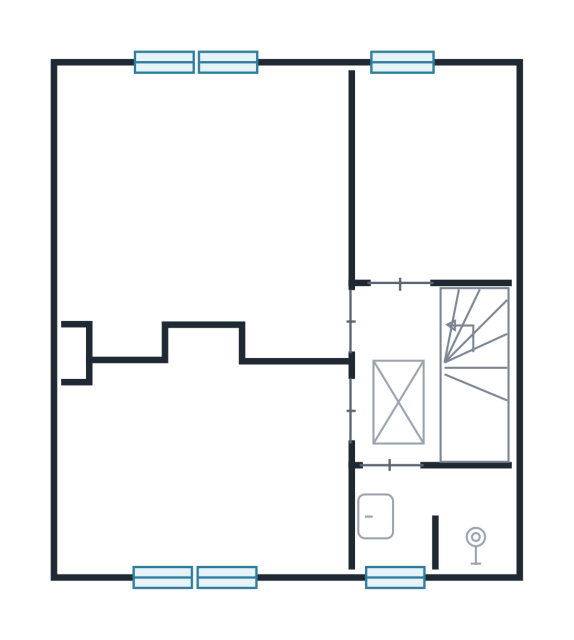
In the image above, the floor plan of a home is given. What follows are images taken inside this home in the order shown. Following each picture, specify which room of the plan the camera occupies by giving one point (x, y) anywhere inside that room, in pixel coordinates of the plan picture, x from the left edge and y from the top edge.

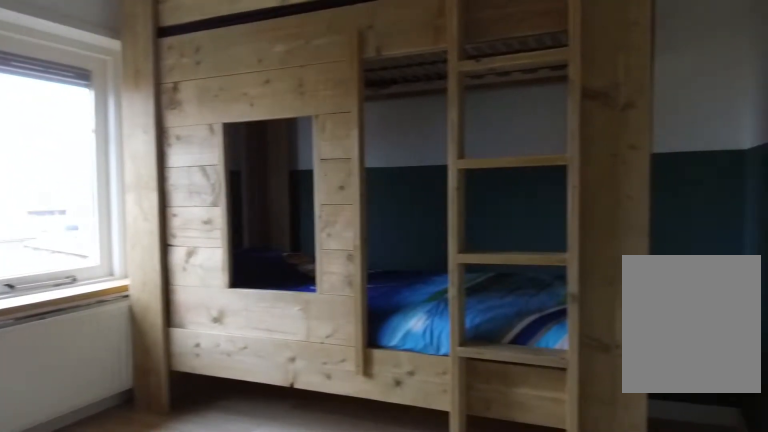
(208, 463)
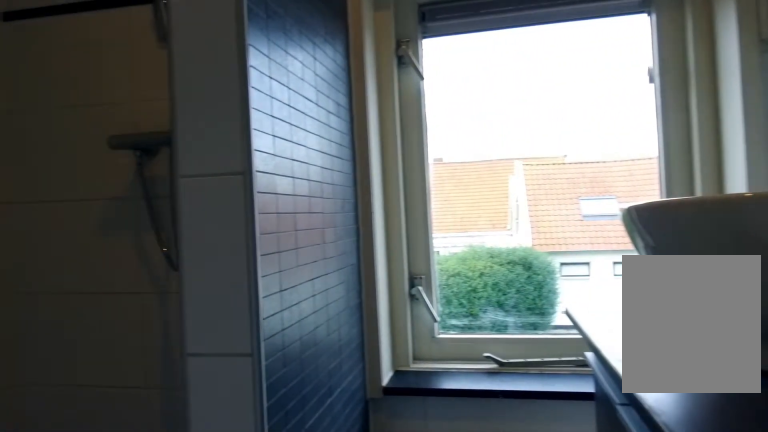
(434, 515)
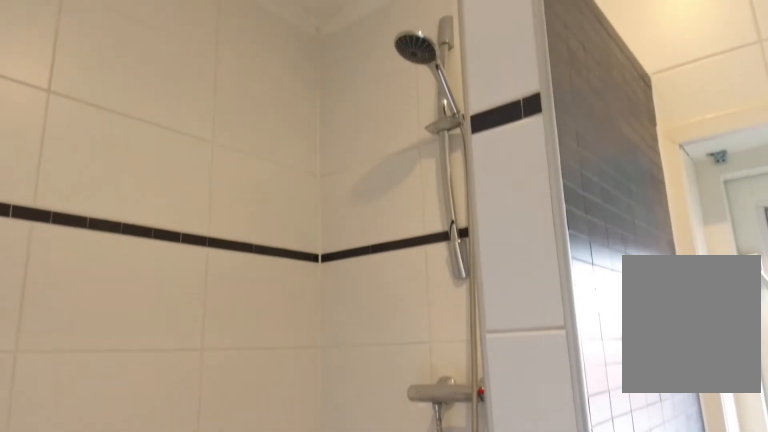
(434, 515)
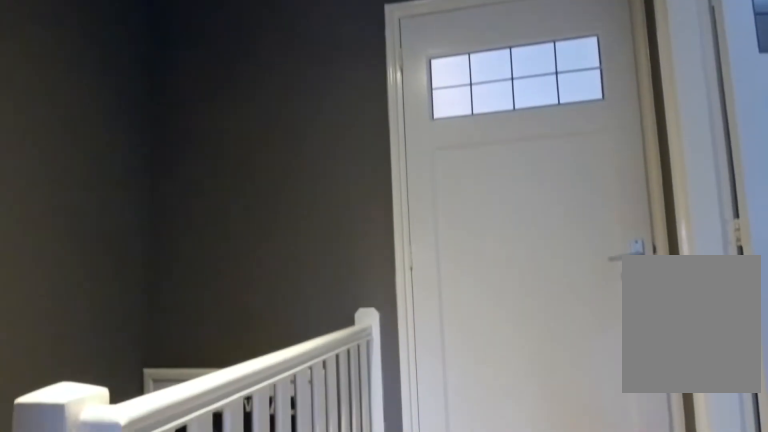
(399, 374)
